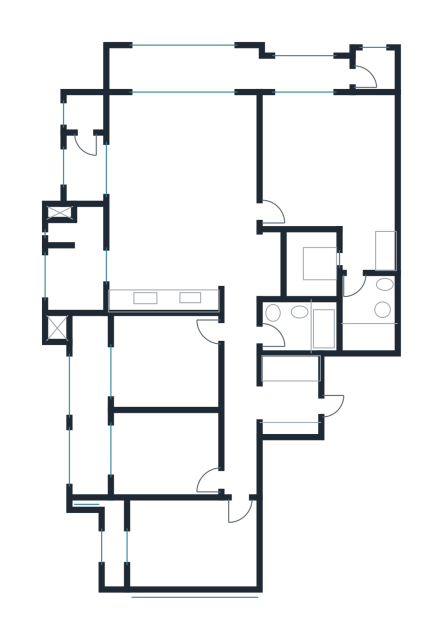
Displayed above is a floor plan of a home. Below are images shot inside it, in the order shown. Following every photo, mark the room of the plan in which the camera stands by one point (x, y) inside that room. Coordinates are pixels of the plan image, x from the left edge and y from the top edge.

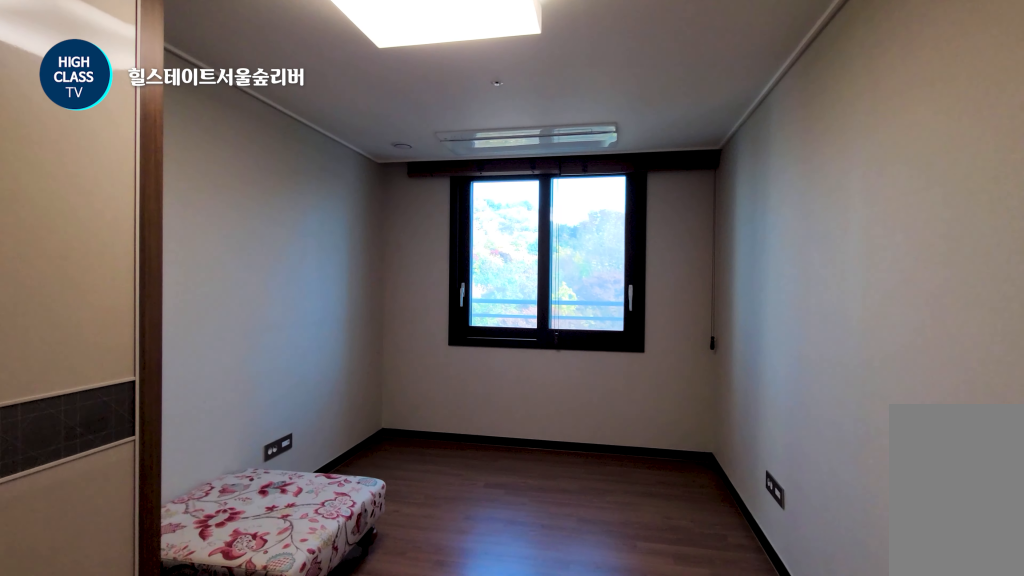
(178, 544)
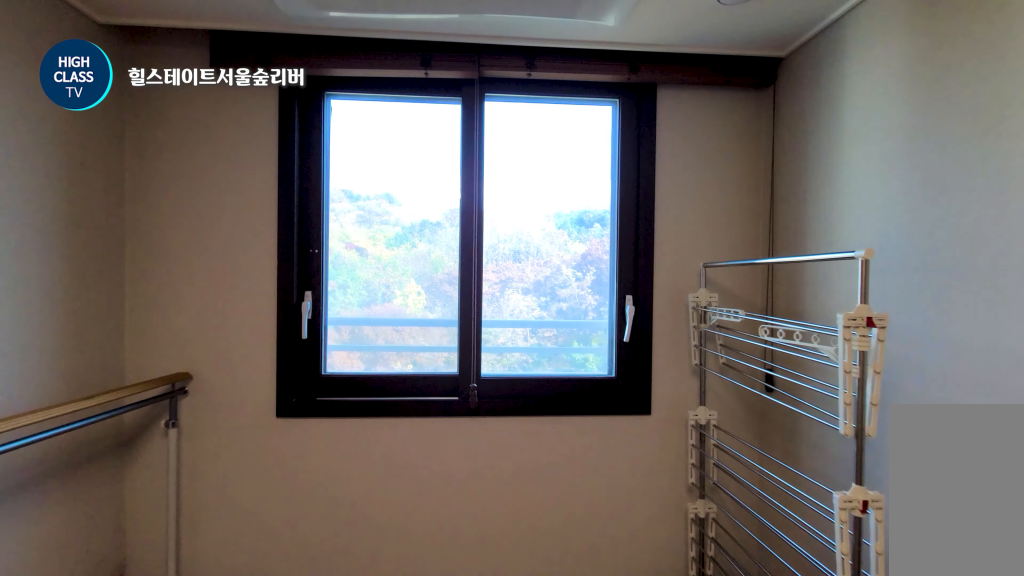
(145, 454)
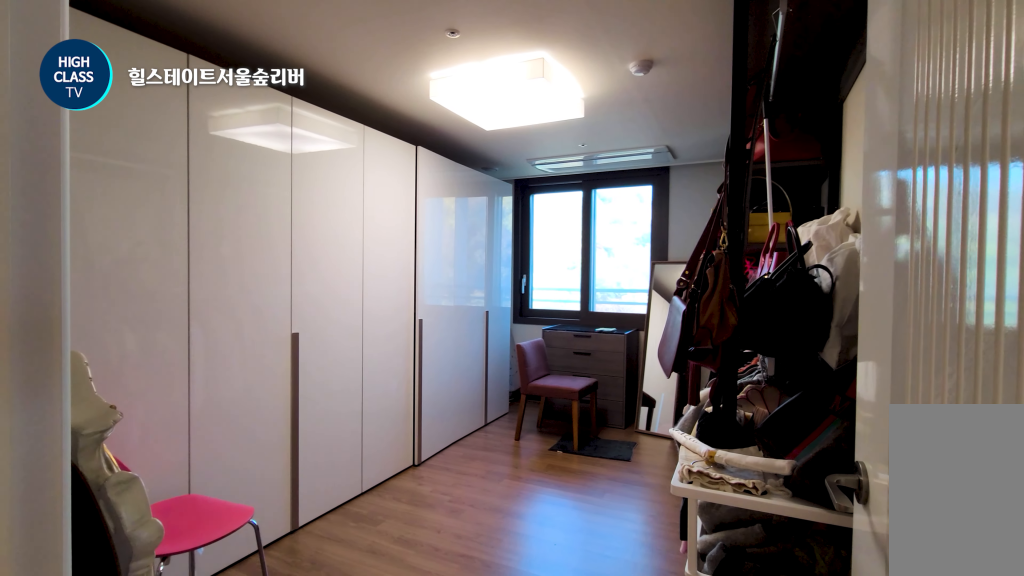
(146, 361)
